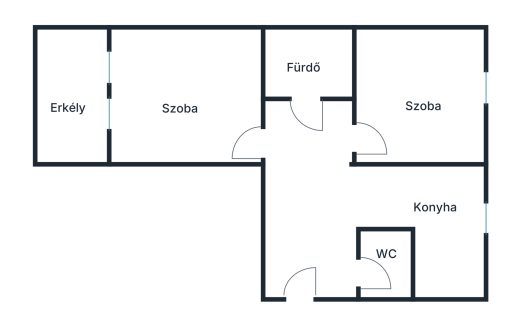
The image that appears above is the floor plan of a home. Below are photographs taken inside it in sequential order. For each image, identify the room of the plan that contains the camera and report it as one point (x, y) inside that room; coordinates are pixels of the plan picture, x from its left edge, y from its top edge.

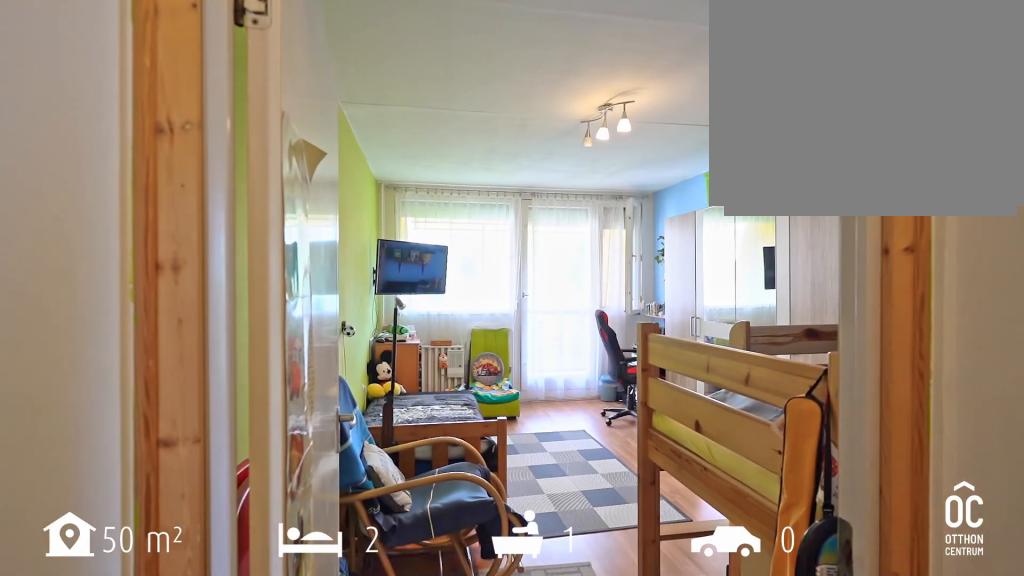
(191, 97)
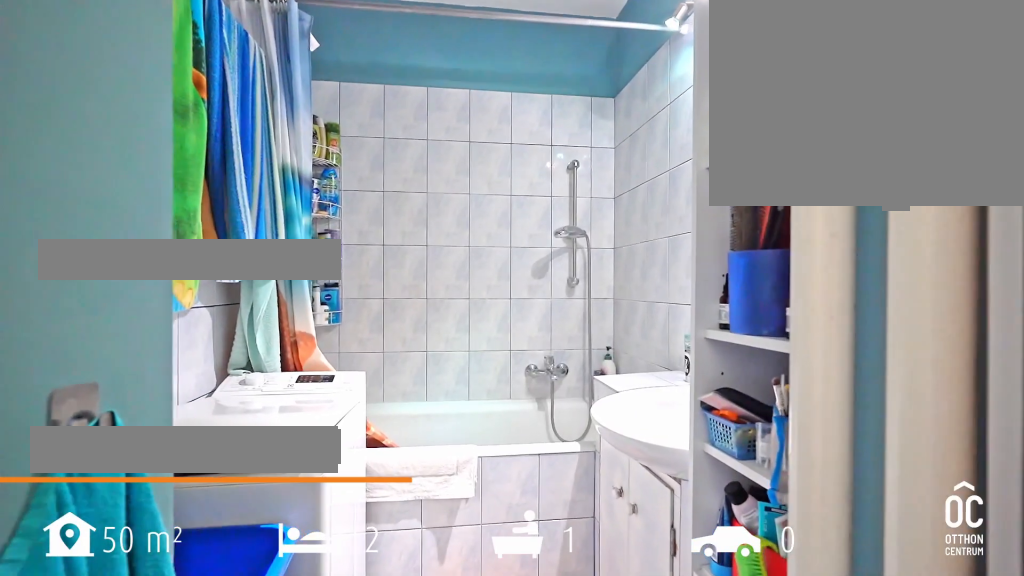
(308, 68)
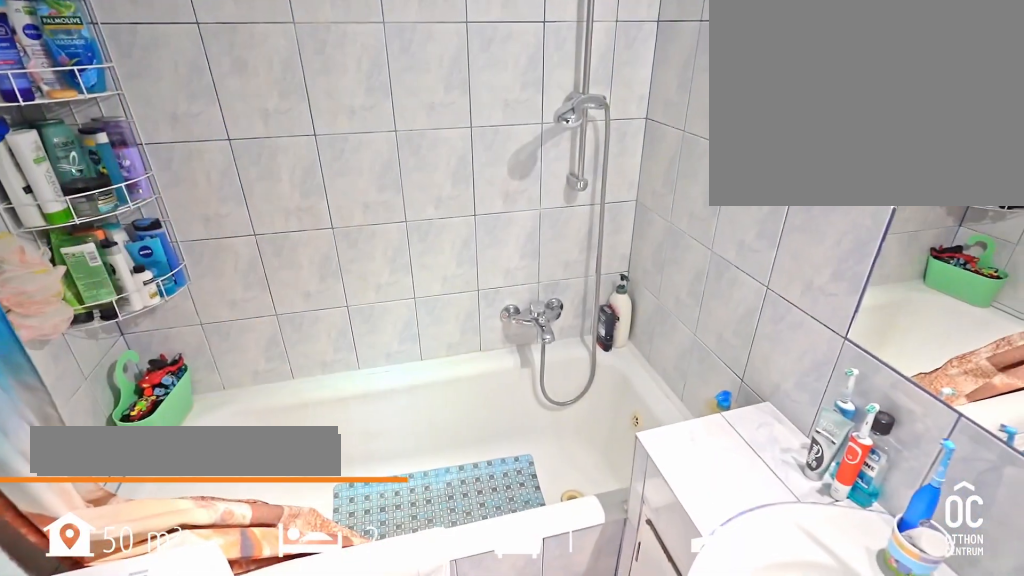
(308, 68)
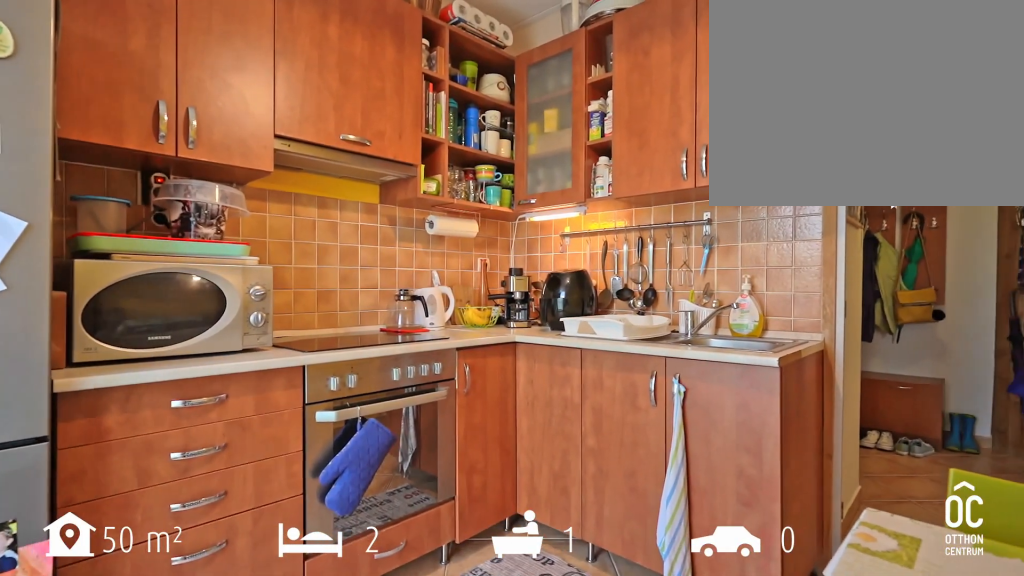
(430, 225)
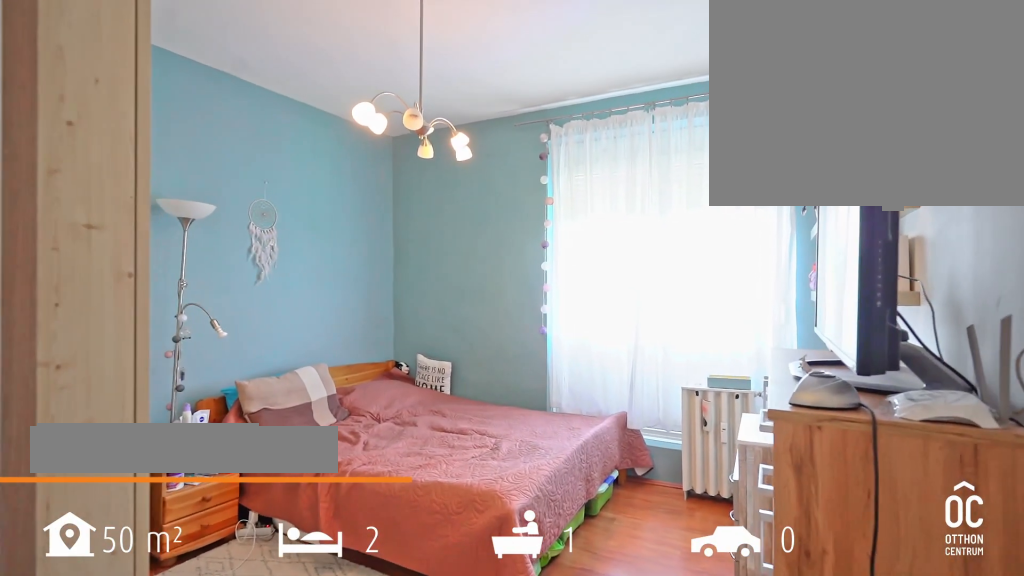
(424, 99)
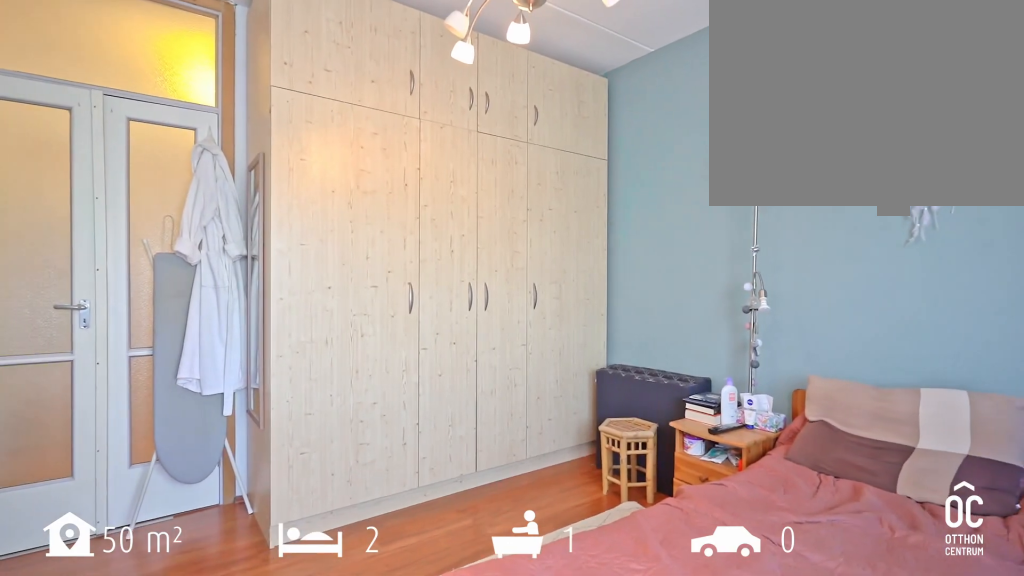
(425, 99)
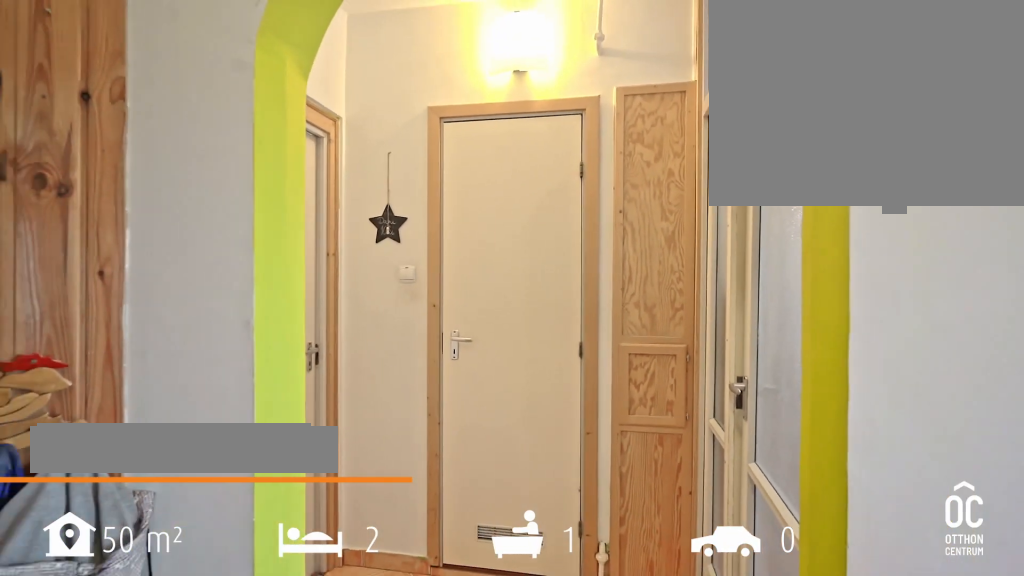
(312, 198)
